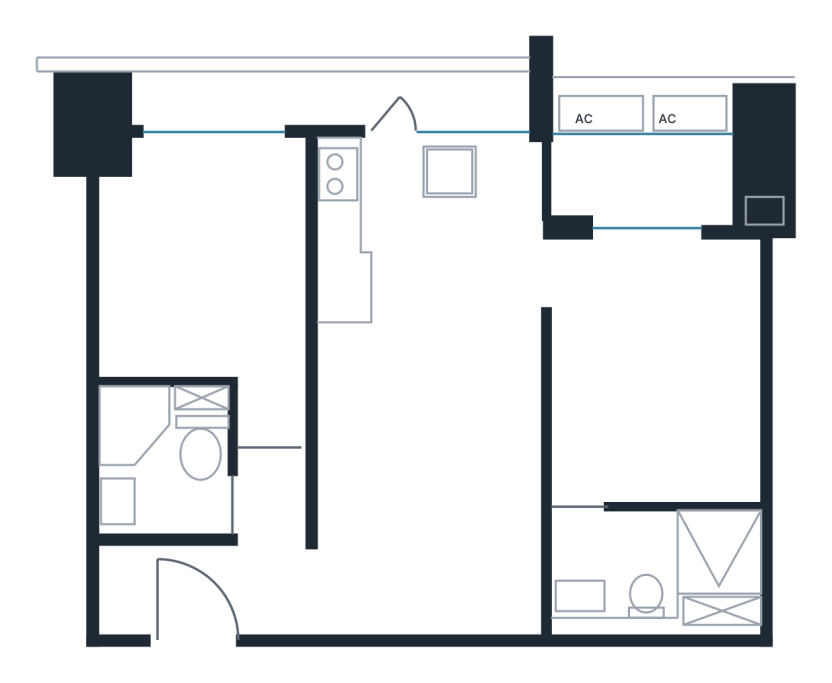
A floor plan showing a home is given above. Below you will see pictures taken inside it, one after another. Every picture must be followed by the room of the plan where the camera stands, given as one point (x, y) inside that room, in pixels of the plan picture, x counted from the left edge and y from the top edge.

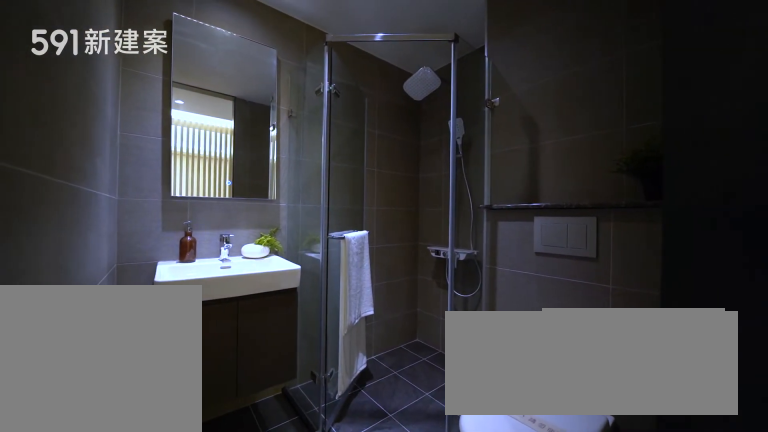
(164, 457)
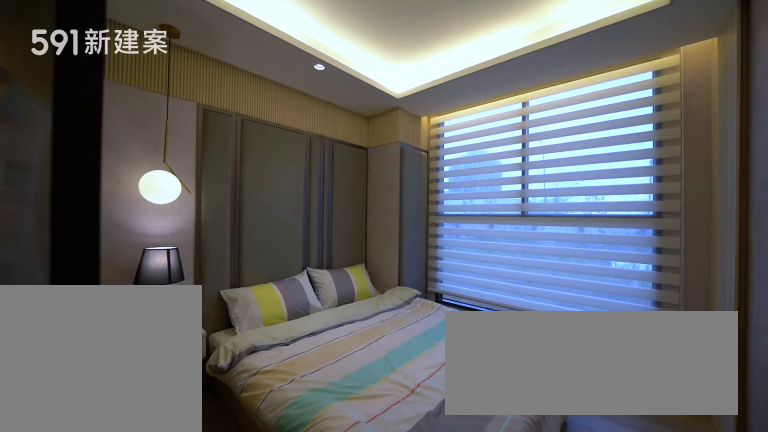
(205, 269)
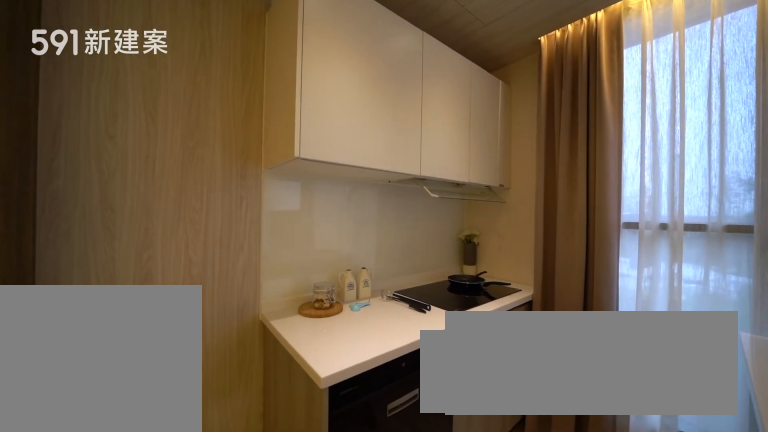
(374, 206)
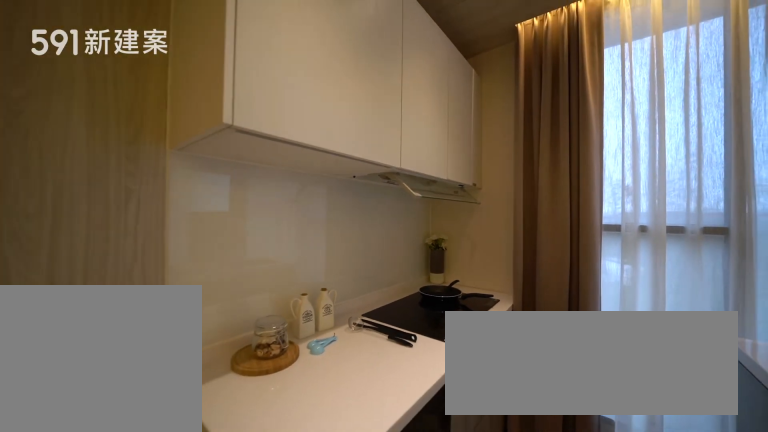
(374, 206)
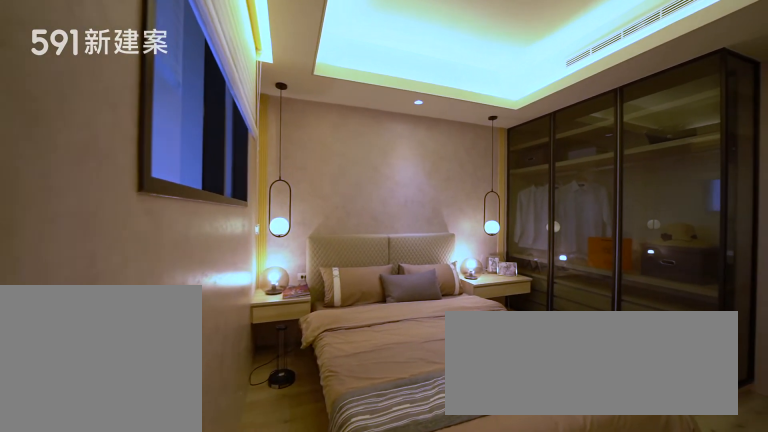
(656, 374)
